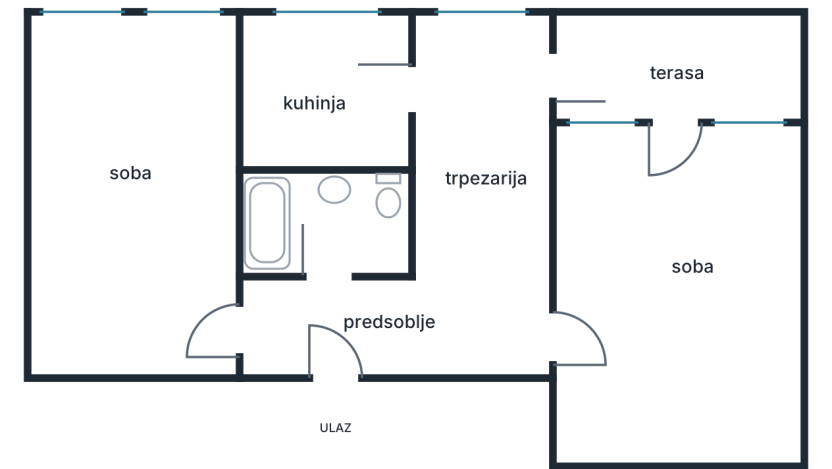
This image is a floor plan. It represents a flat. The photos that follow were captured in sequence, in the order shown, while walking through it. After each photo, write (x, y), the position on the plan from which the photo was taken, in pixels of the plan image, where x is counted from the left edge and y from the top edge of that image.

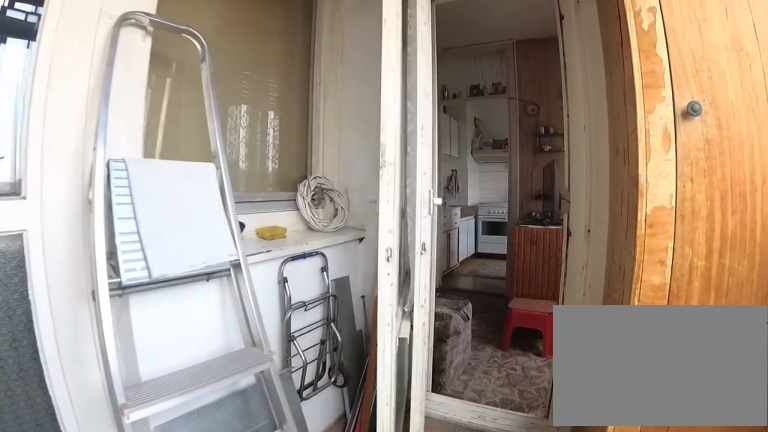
(666, 84)
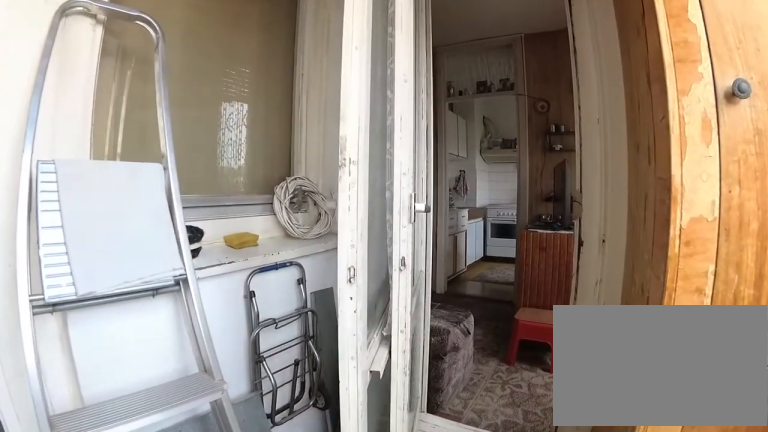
(656, 84)
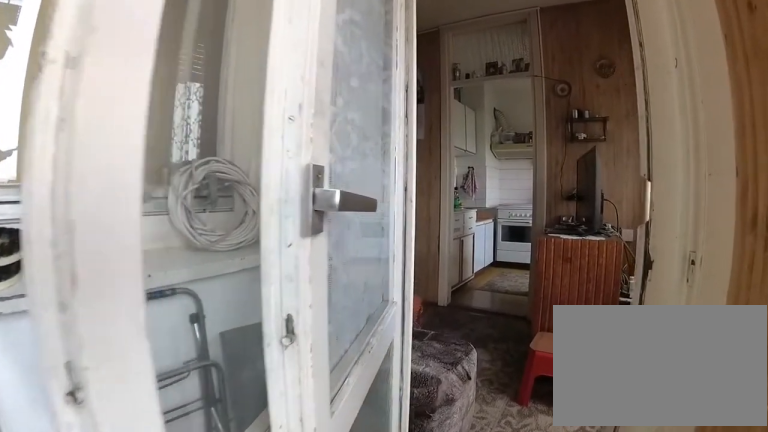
(627, 84)
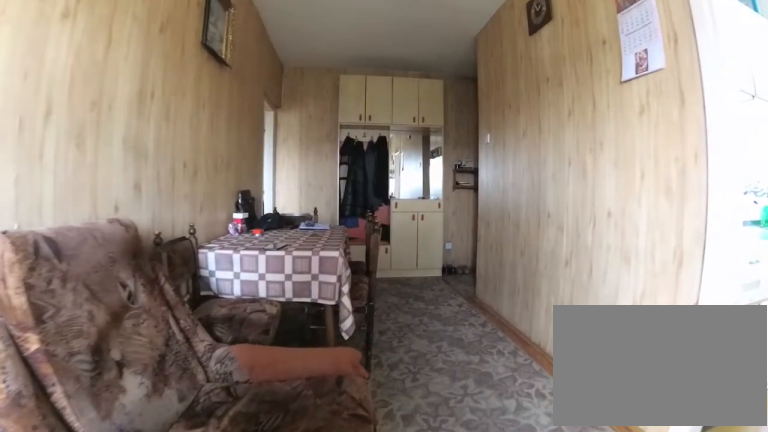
(496, 85)
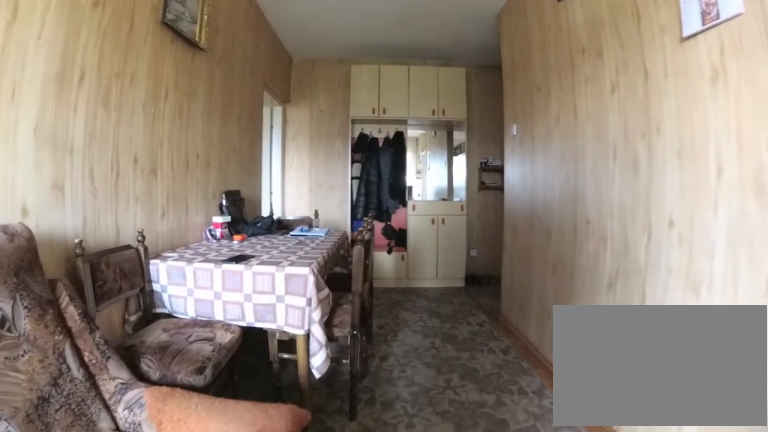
(492, 110)
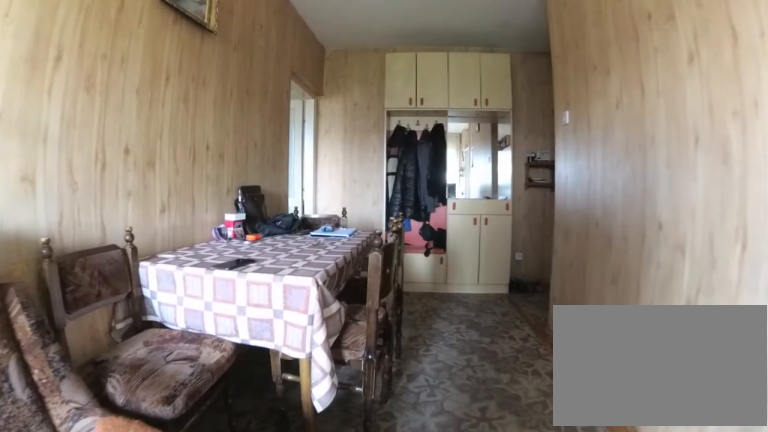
(489, 127)
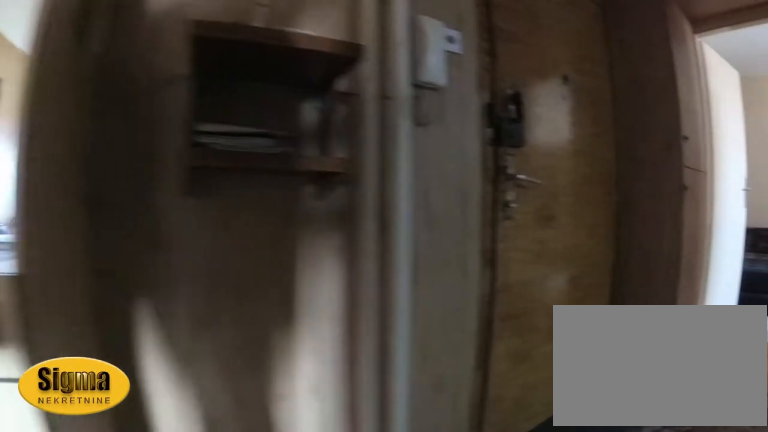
(427, 309)
